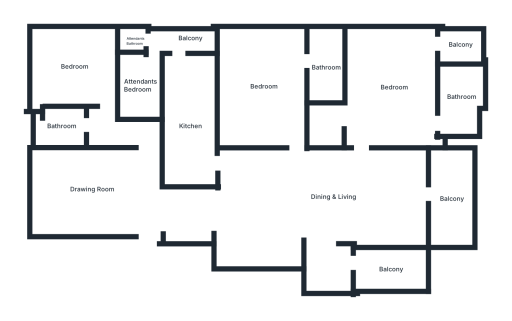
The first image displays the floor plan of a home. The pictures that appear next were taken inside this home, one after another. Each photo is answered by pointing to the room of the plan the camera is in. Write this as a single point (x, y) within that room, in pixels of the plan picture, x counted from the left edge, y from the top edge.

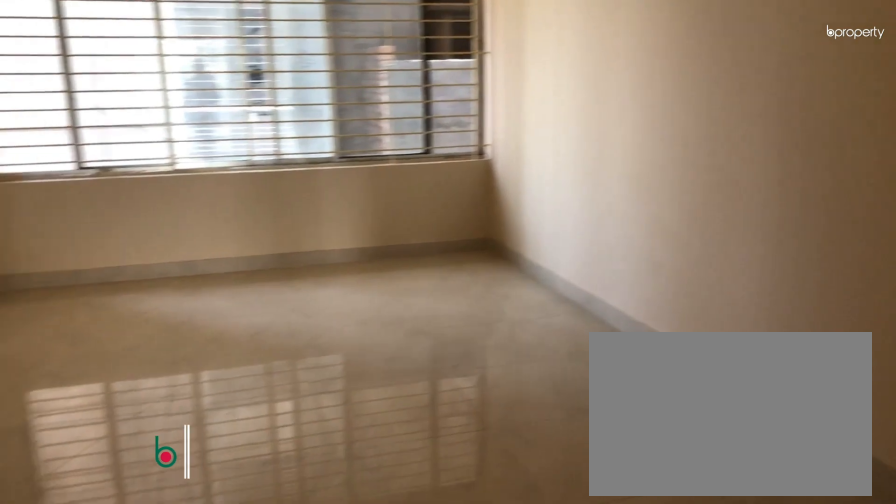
(93, 189)
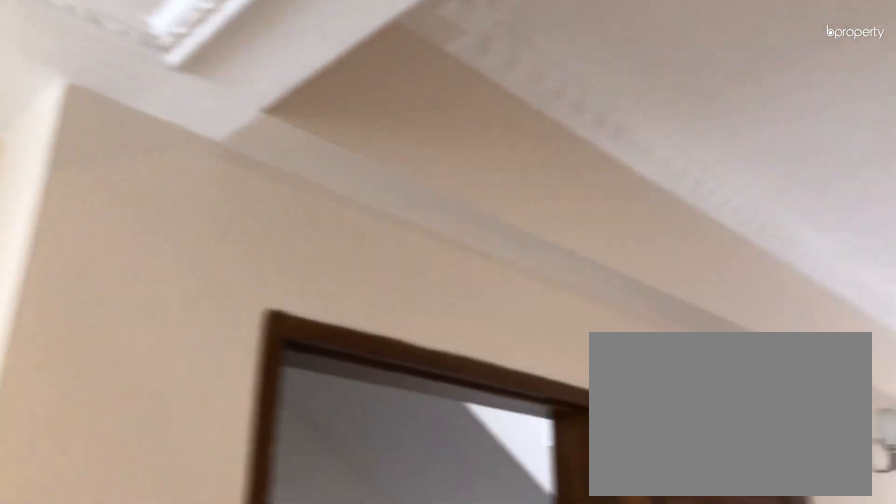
(93, 189)
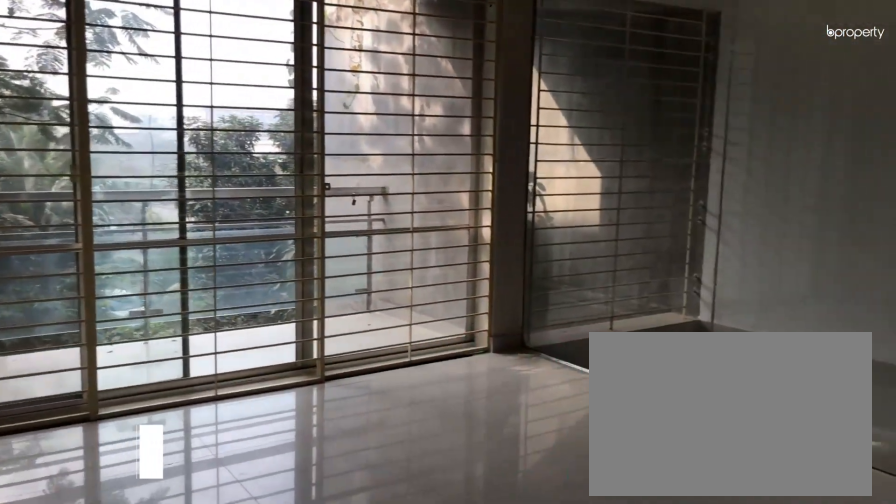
(336, 196)
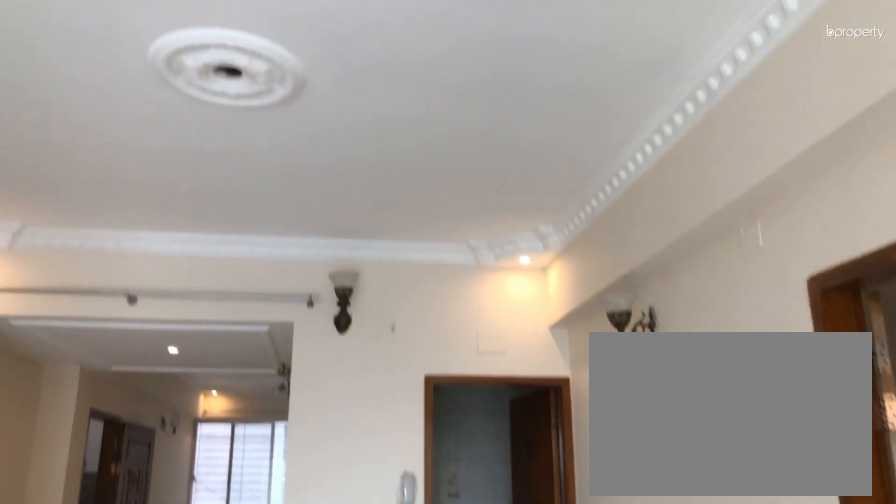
(336, 196)
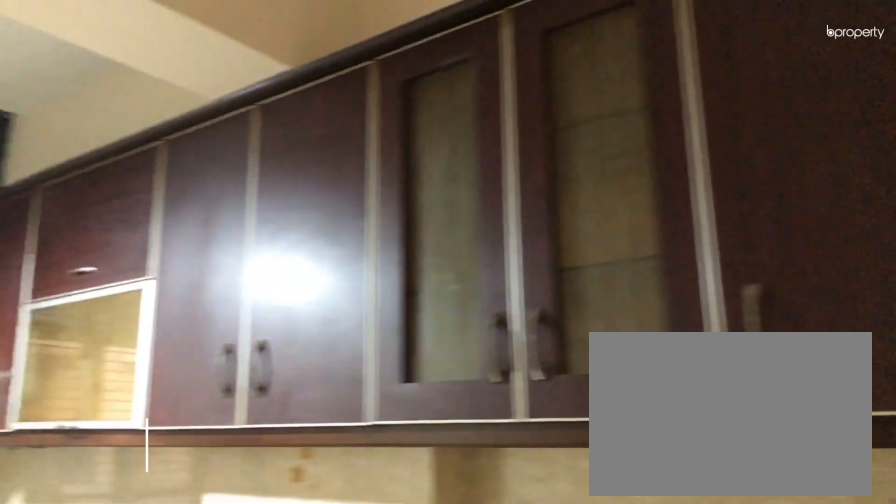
(190, 125)
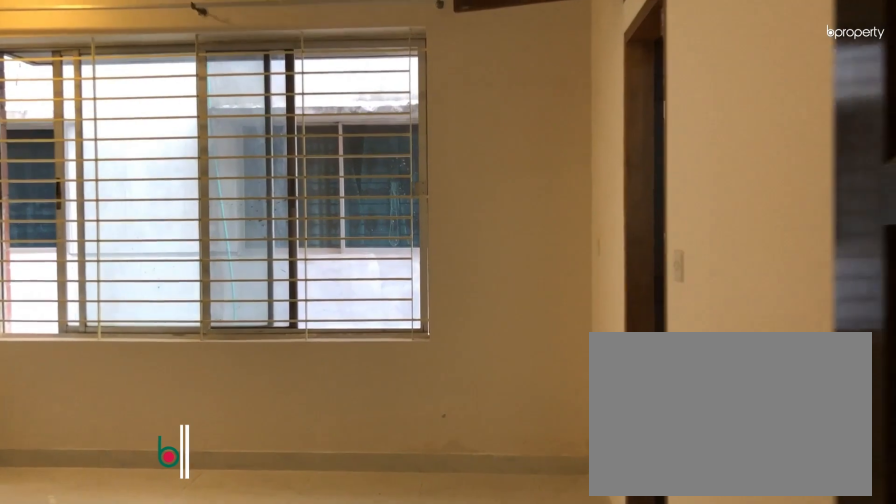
(286, 125)
